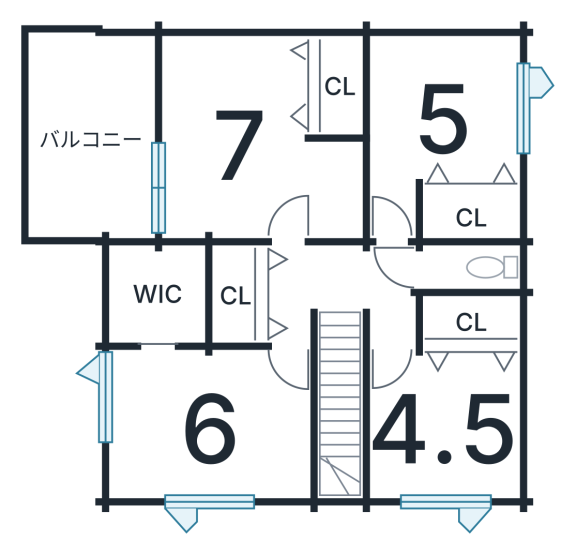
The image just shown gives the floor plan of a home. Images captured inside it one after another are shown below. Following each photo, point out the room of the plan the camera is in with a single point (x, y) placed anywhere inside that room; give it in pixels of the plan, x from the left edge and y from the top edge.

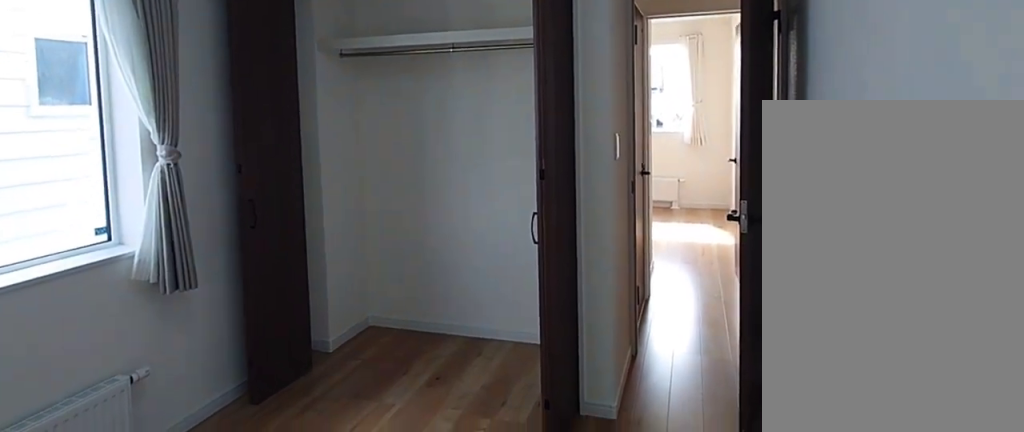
(440, 115)
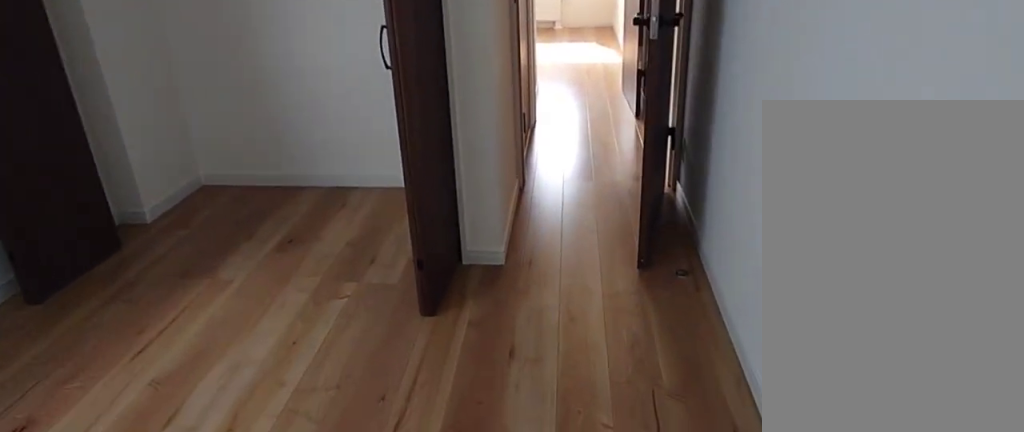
(440, 115)
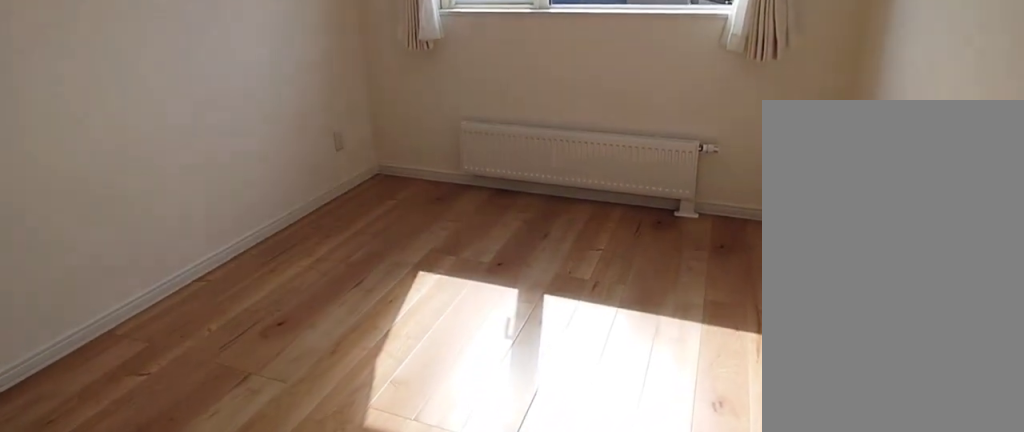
(465, 421)
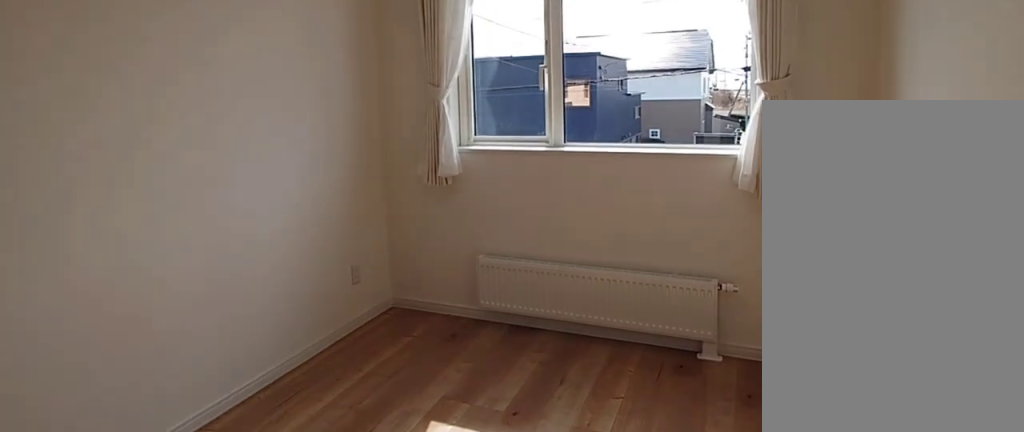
(465, 421)
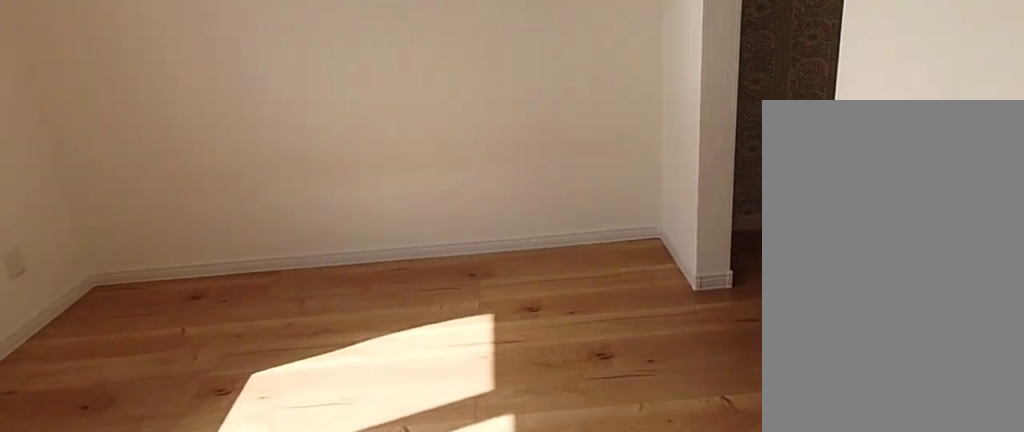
(207, 419)
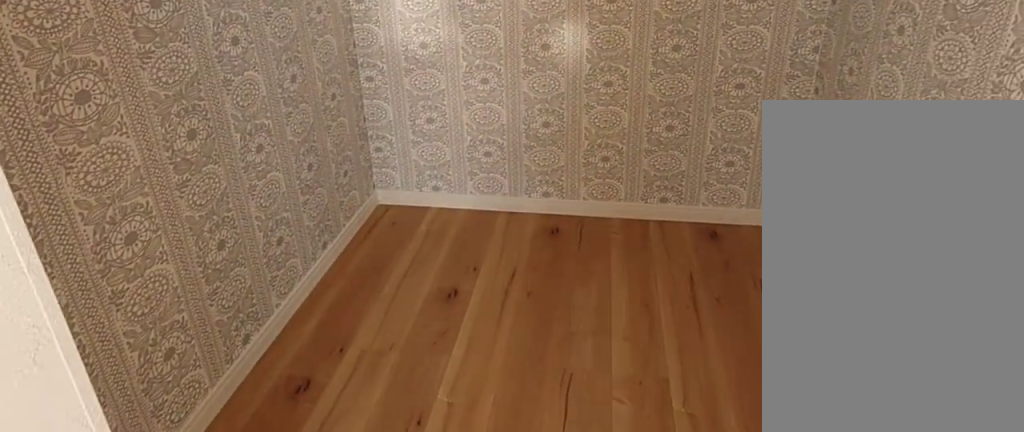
(155, 247)
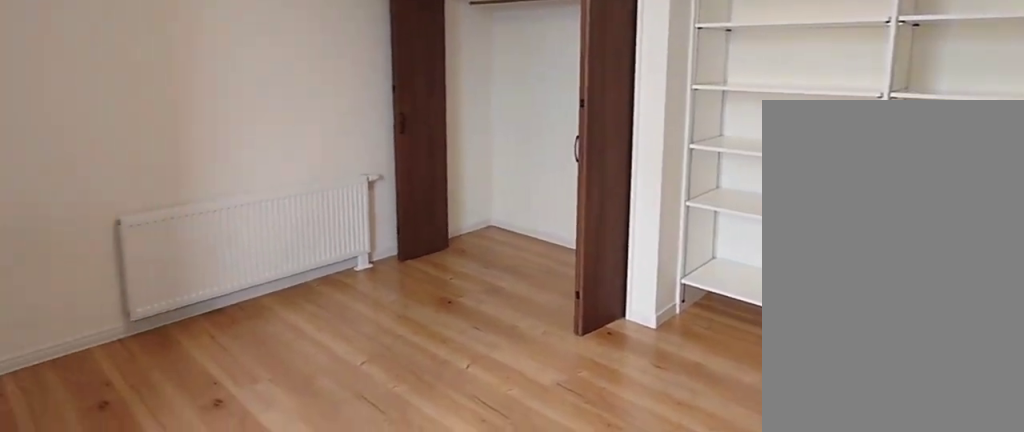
(240, 144)
